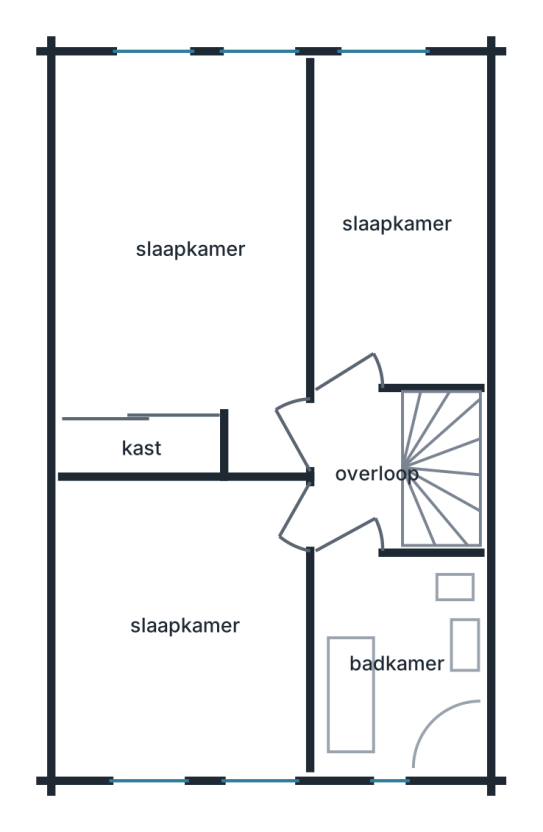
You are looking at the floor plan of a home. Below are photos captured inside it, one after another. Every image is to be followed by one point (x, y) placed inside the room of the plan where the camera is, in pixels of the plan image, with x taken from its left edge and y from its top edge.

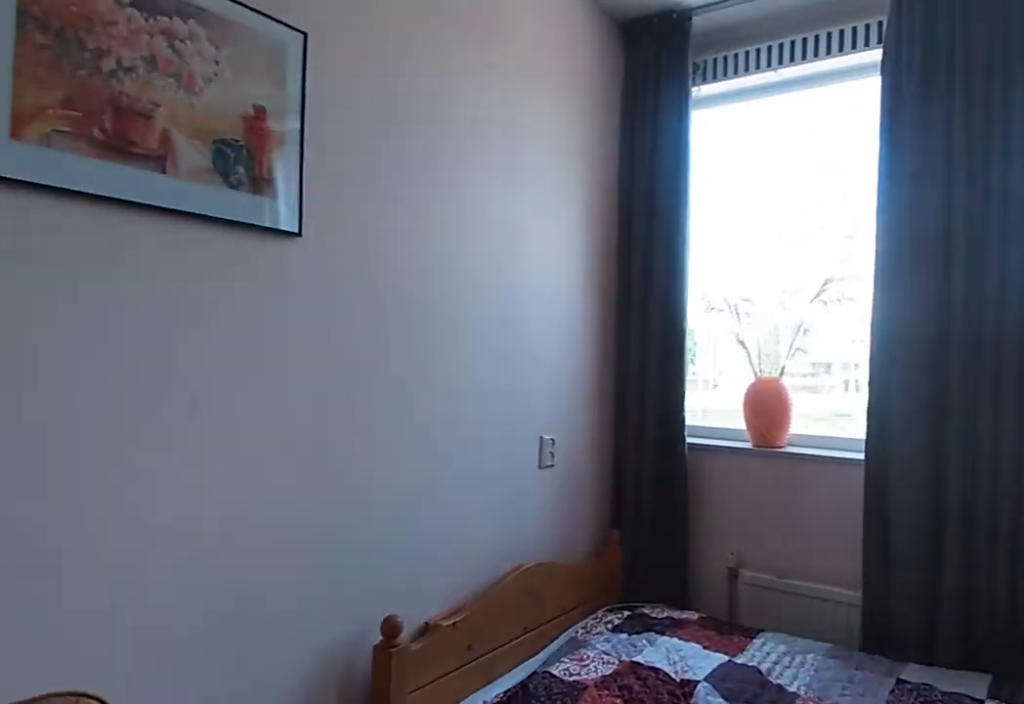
(185, 626)
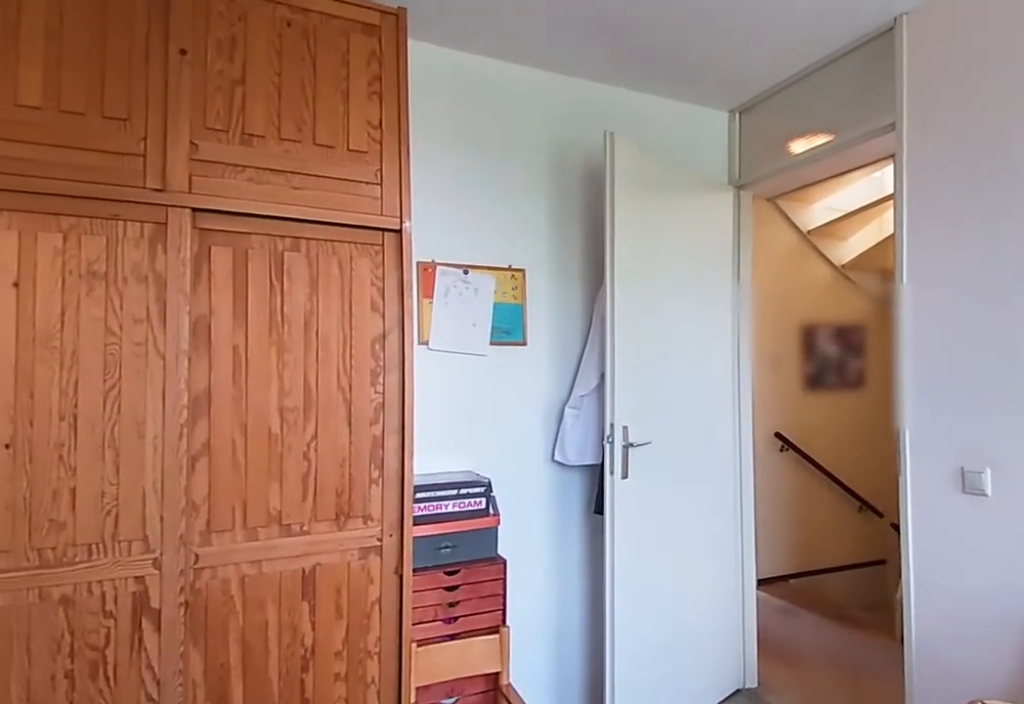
(185, 626)
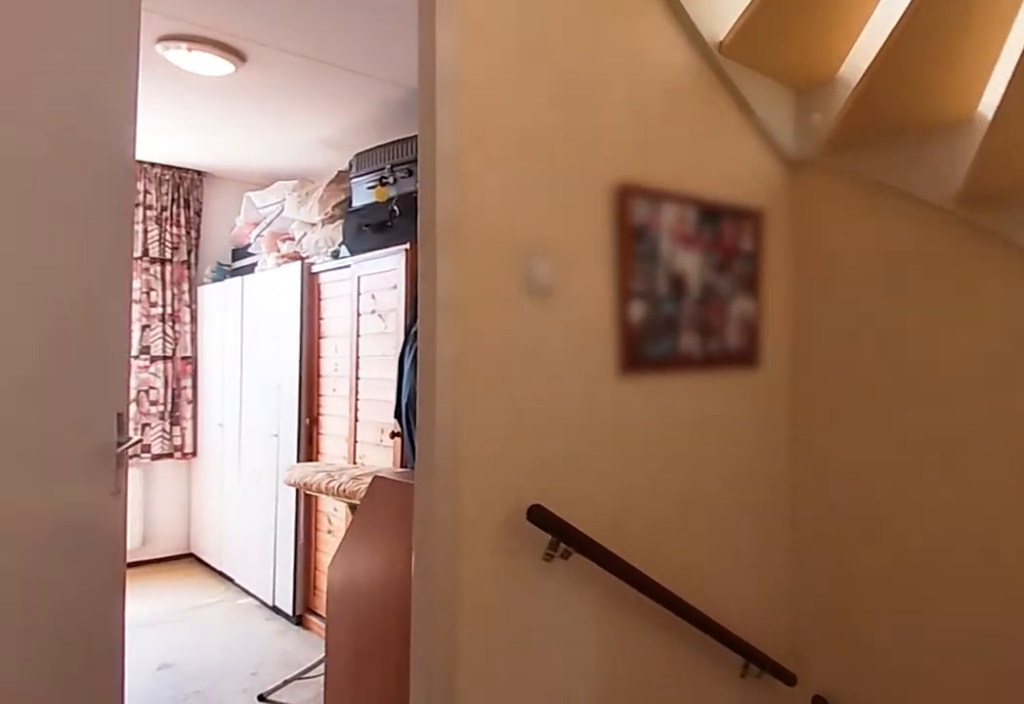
(361, 471)
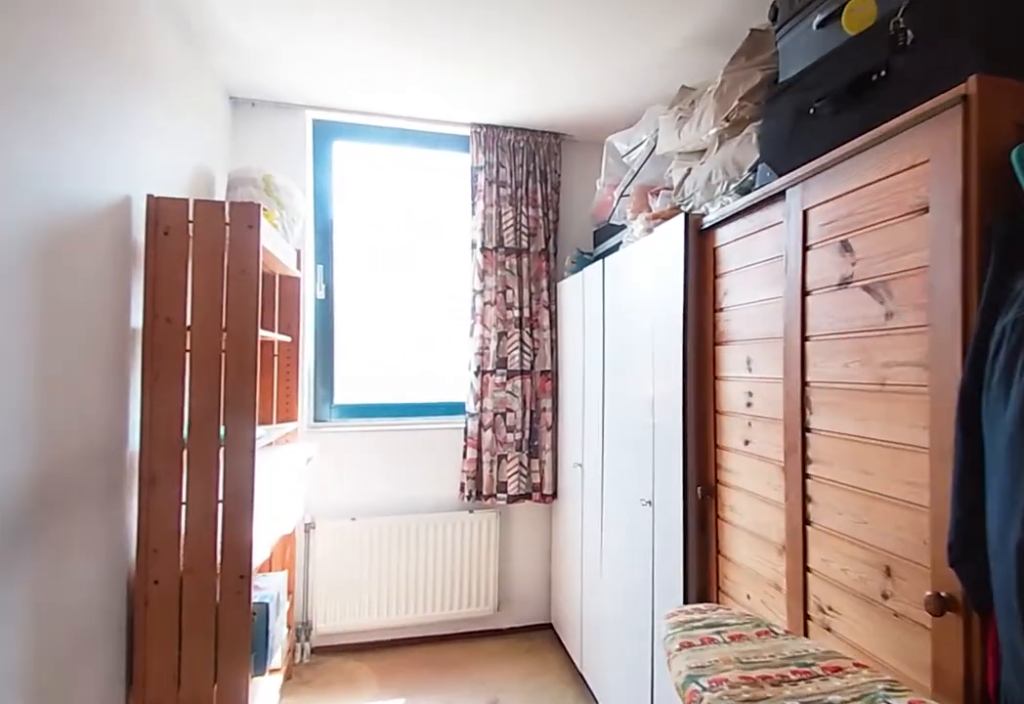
(396, 222)
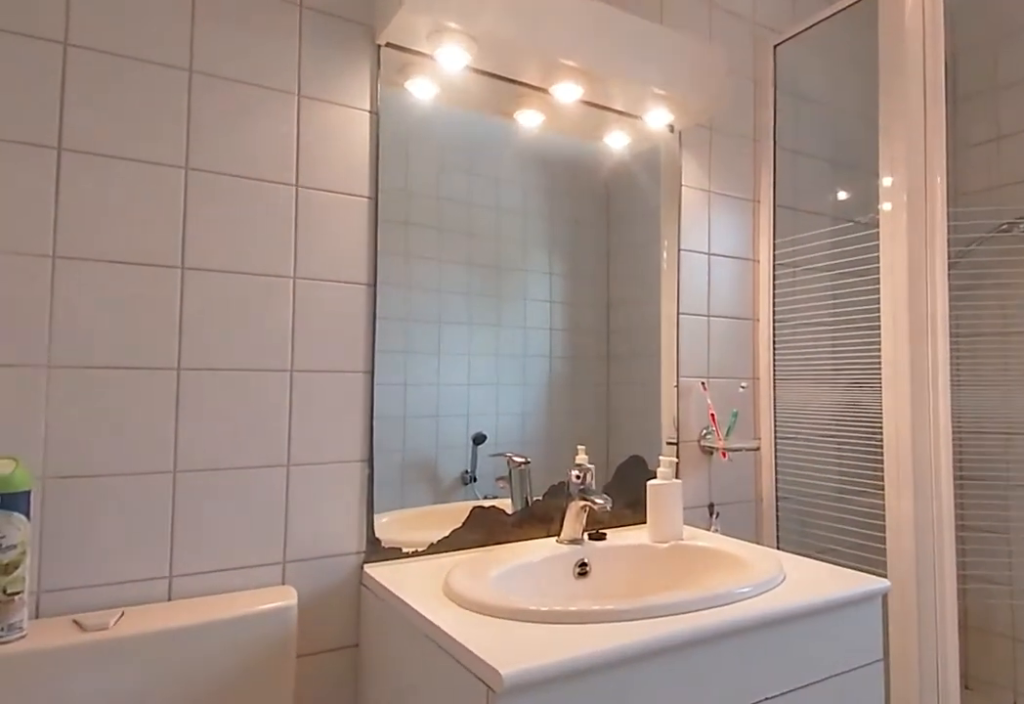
(397, 666)
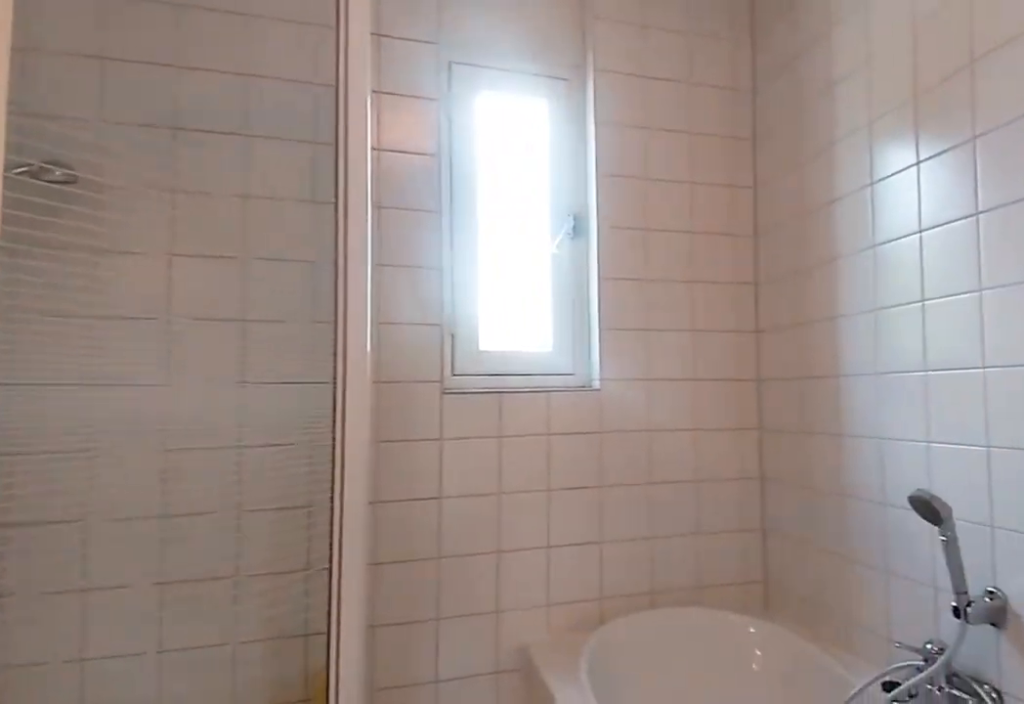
(397, 666)
